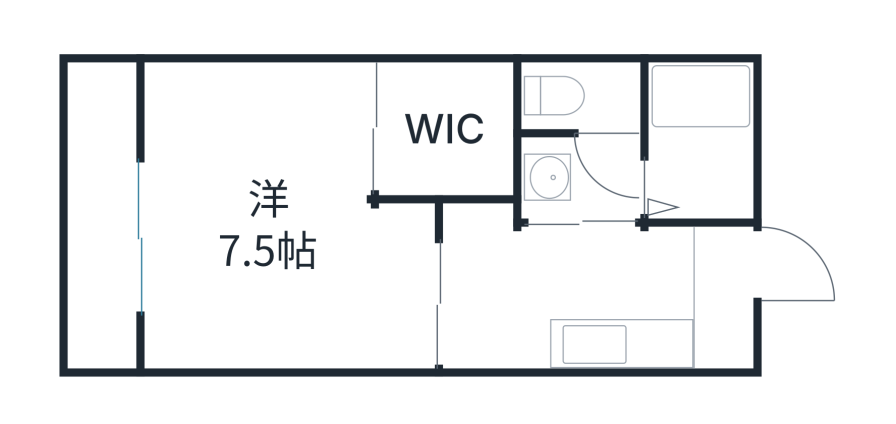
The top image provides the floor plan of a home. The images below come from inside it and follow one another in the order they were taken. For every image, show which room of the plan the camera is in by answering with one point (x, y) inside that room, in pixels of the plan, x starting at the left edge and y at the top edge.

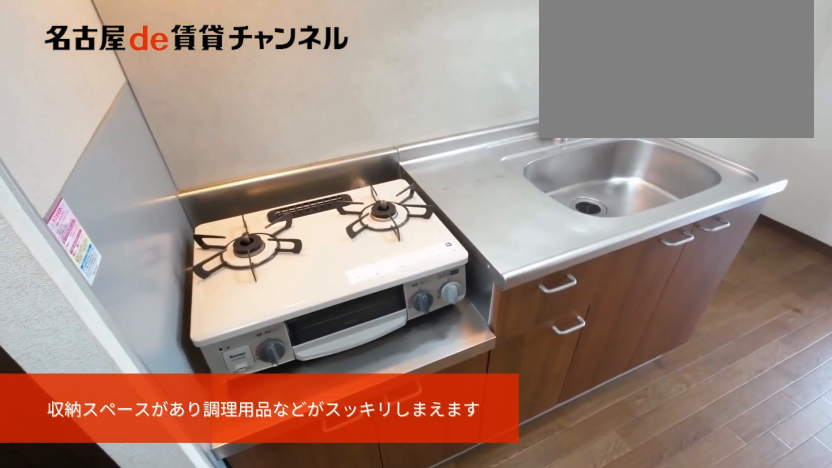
(619, 346)
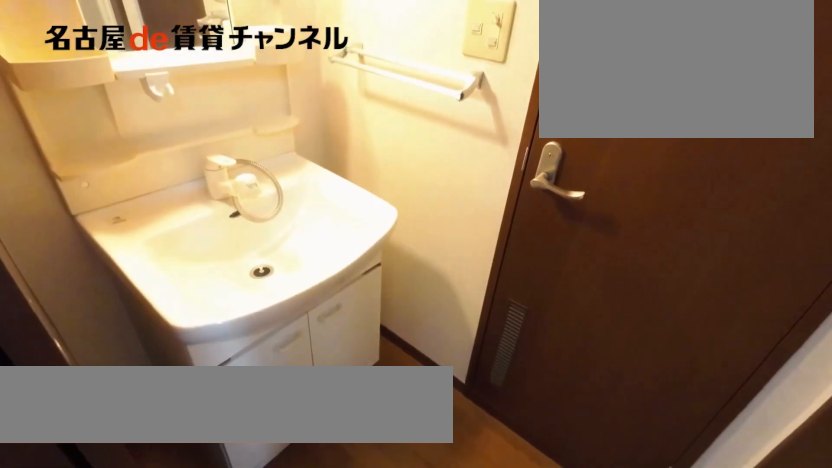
(584, 180)
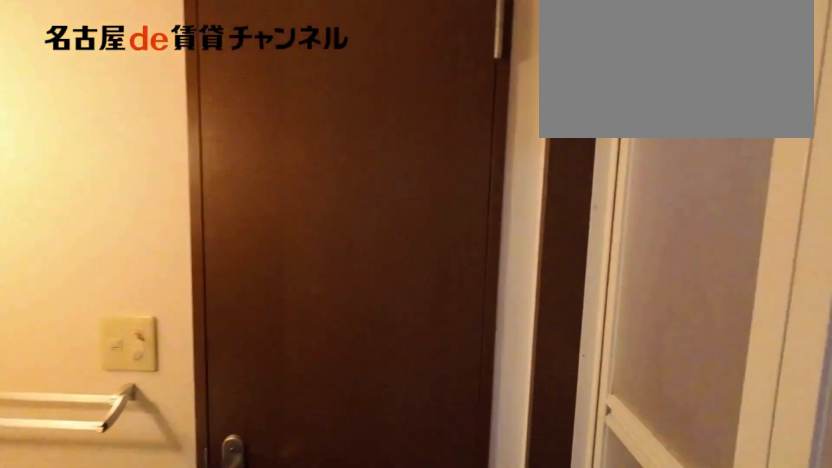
(584, 180)
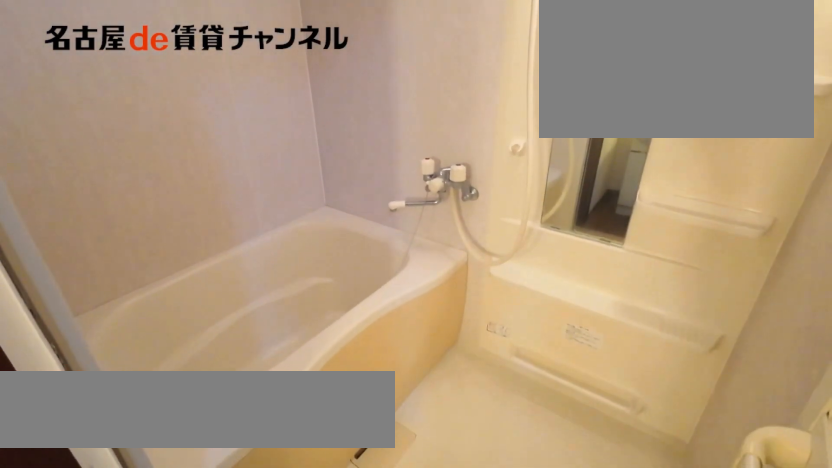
(702, 143)
